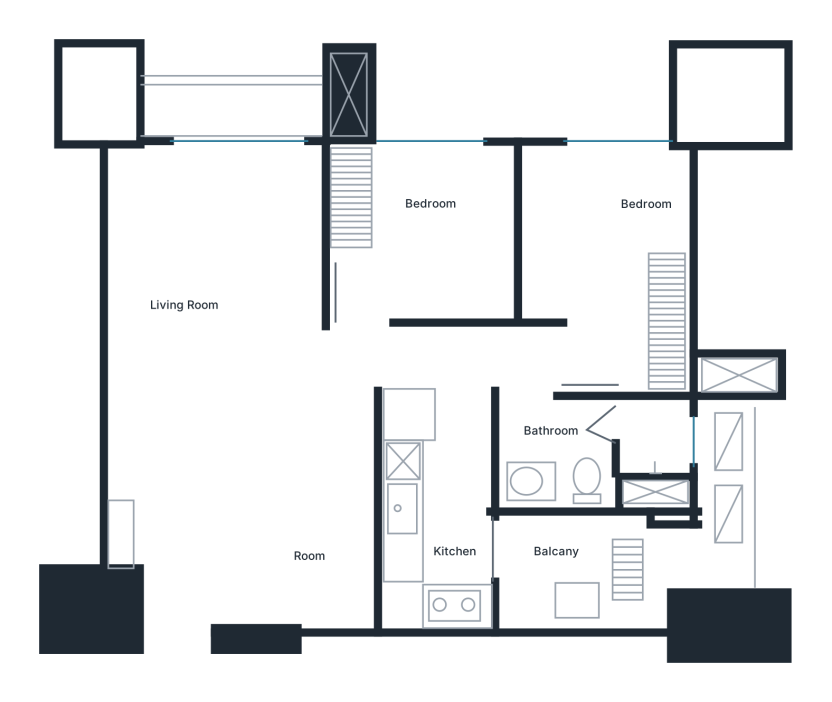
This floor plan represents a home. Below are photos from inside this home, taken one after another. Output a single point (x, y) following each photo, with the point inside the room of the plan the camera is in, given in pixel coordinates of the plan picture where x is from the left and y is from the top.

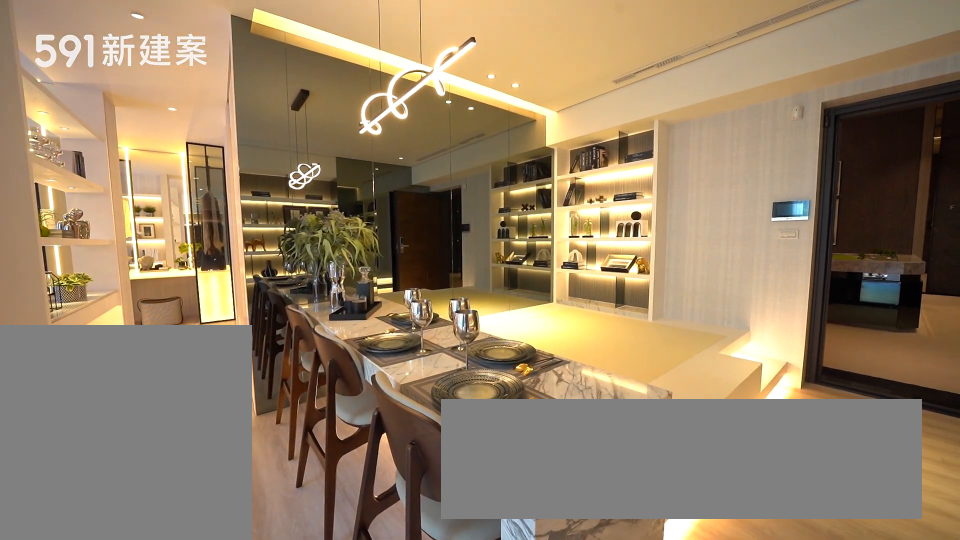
(292, 428)
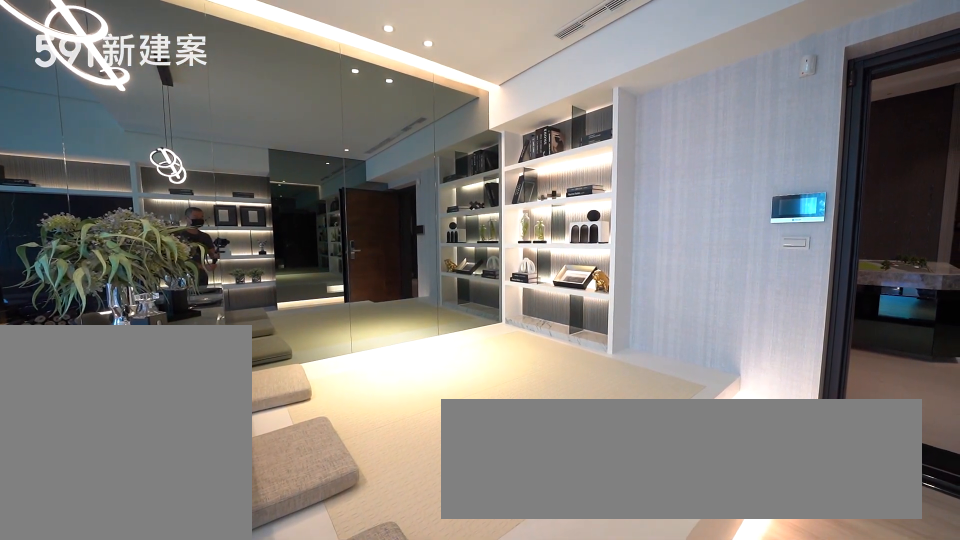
(304, 552)
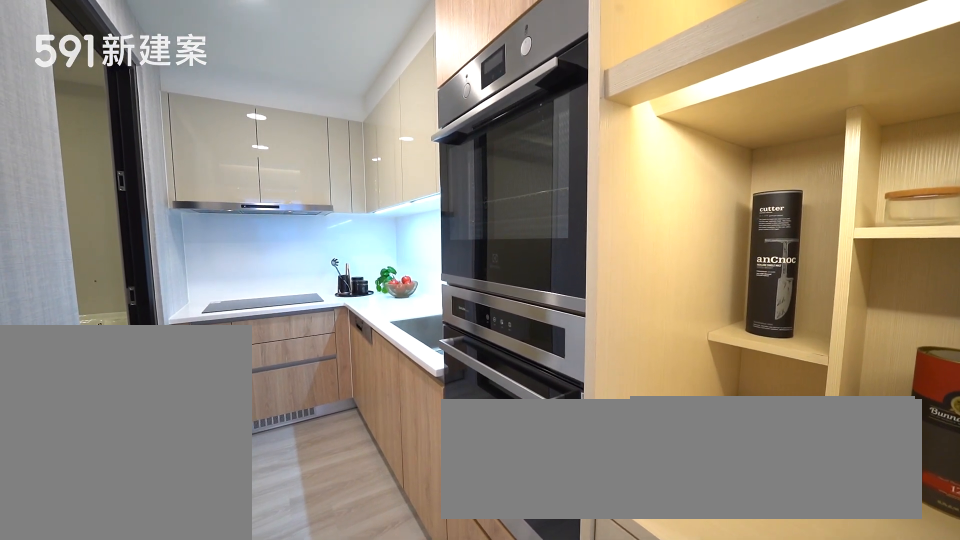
(438, 508)
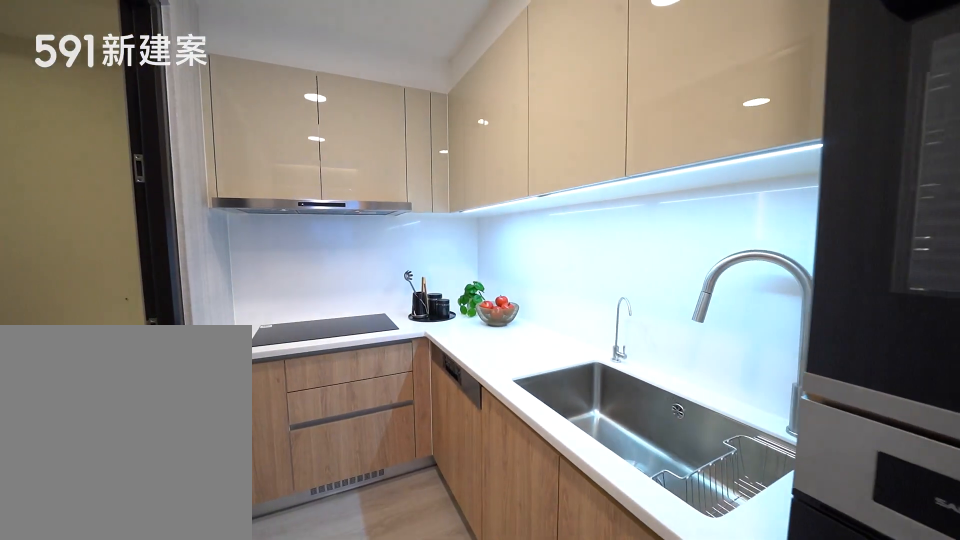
(438, 508)
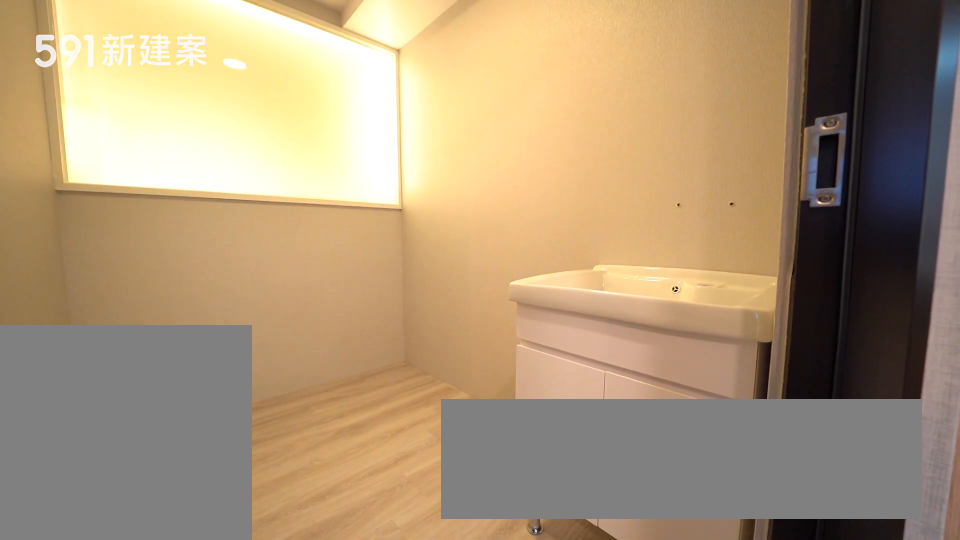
(590, 574)
